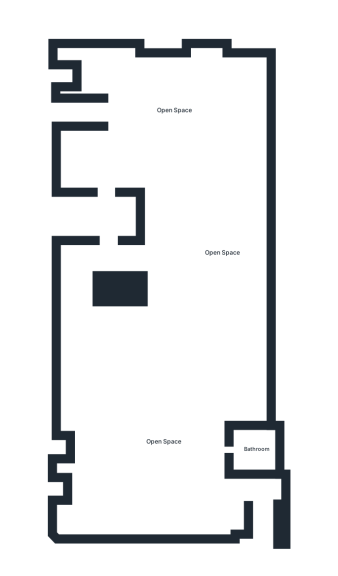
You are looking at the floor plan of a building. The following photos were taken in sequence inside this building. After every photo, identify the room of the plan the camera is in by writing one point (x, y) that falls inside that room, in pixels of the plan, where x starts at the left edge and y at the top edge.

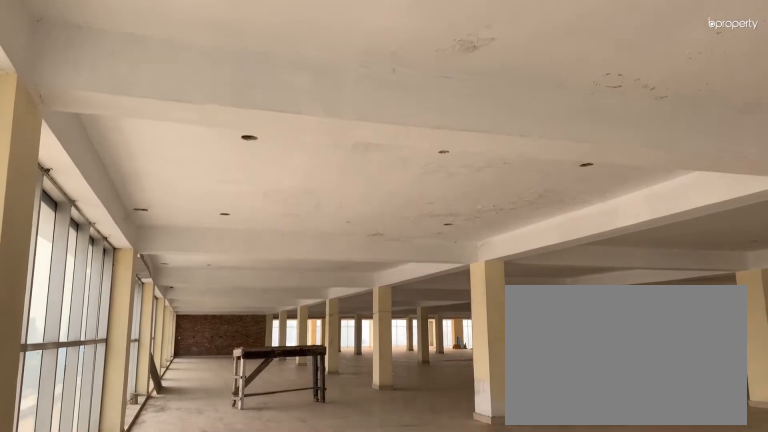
(175, 110)
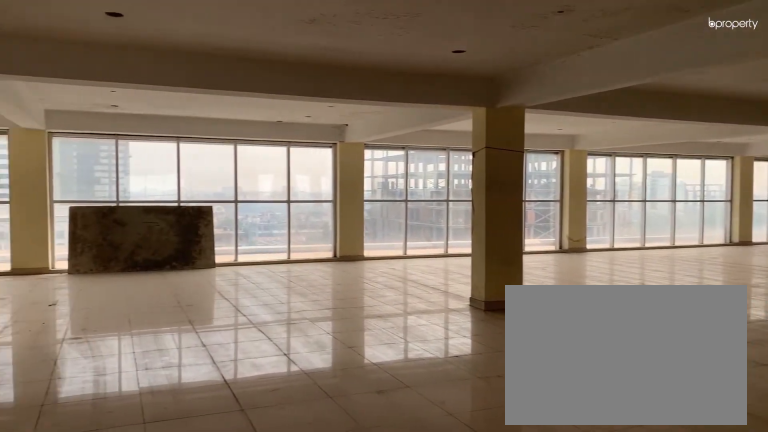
(220, 253)
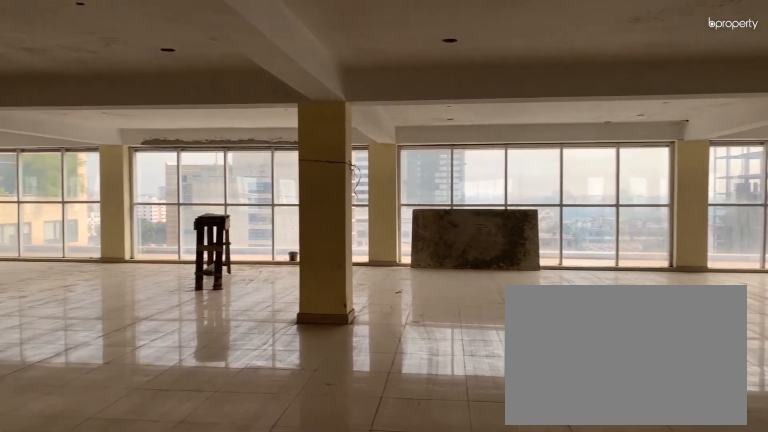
(220, 253)
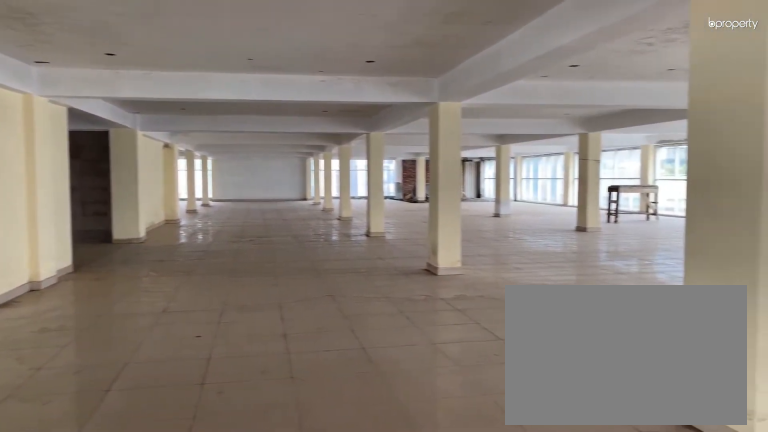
(221, 253)
